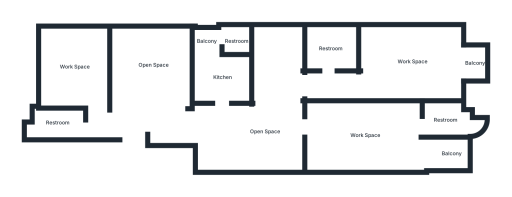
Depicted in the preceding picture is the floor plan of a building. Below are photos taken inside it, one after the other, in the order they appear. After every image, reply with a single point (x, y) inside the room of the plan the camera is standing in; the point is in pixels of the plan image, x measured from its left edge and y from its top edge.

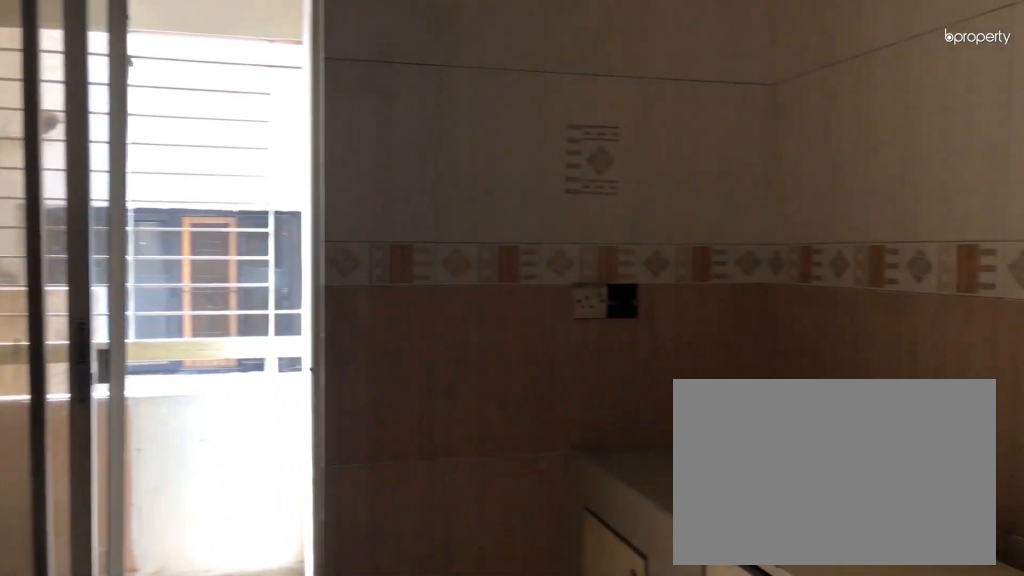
(222, 77)
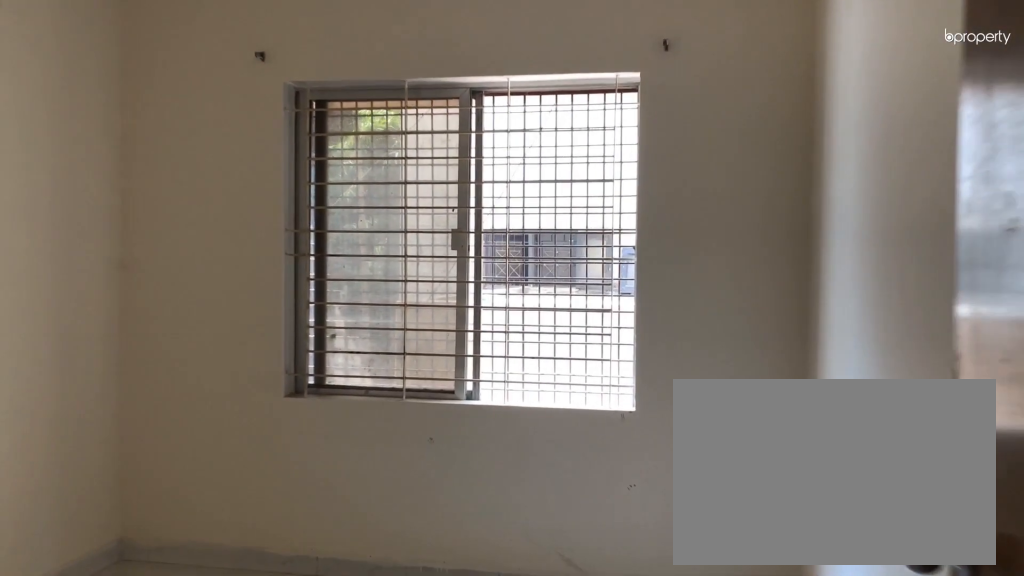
(74, 67)
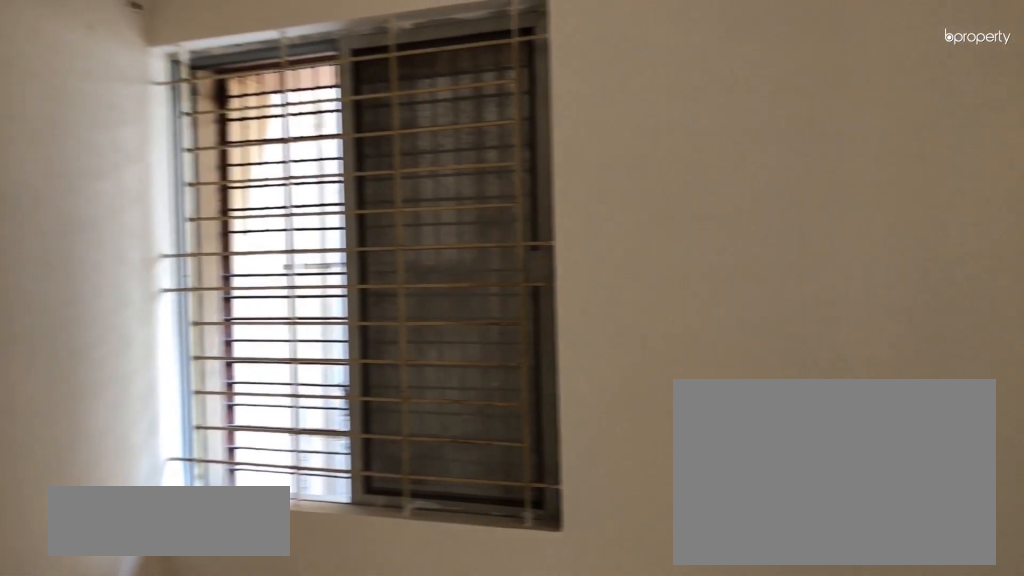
(74, 67)
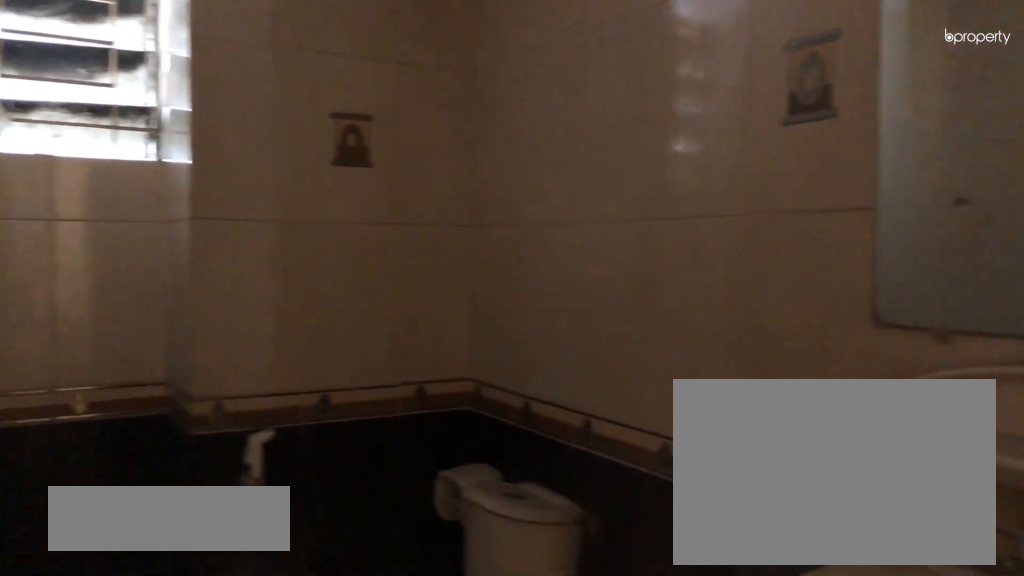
(57, 122)
